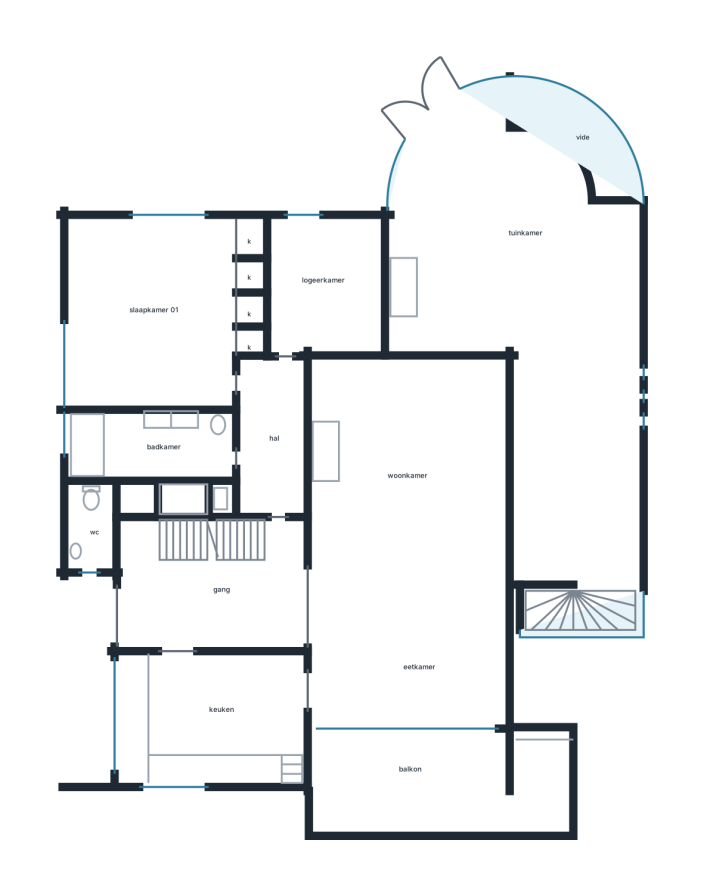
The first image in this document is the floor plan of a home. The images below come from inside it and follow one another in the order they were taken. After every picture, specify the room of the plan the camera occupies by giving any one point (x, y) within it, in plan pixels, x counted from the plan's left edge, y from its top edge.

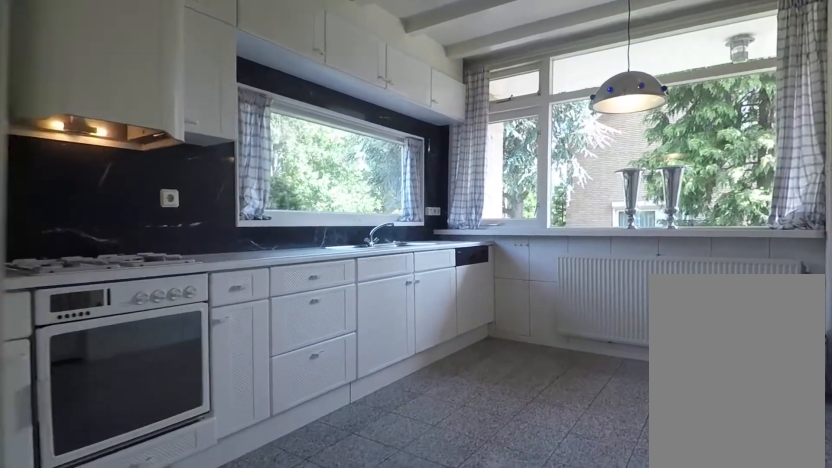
(208, 716)
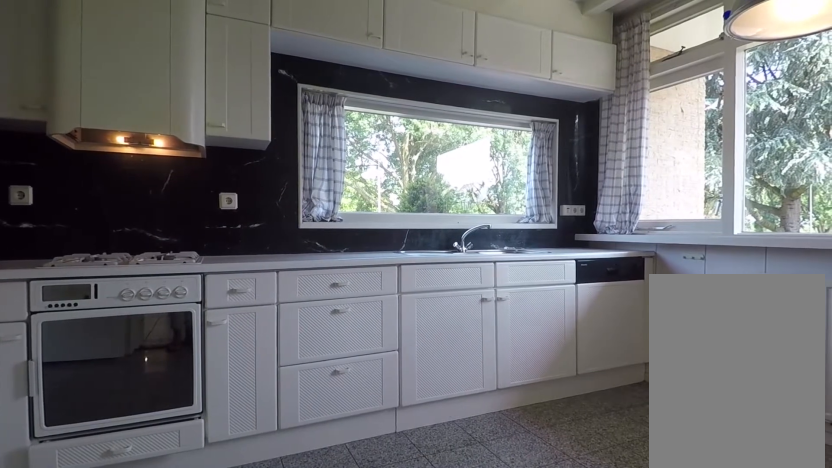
(208, 716)
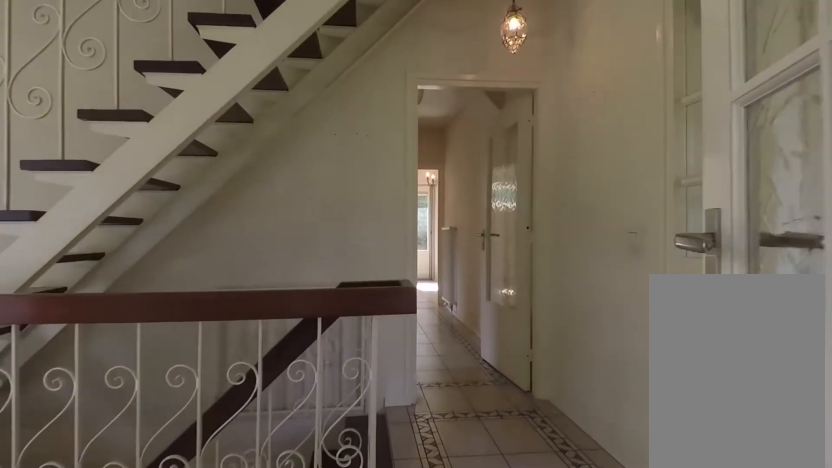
(210, 583)
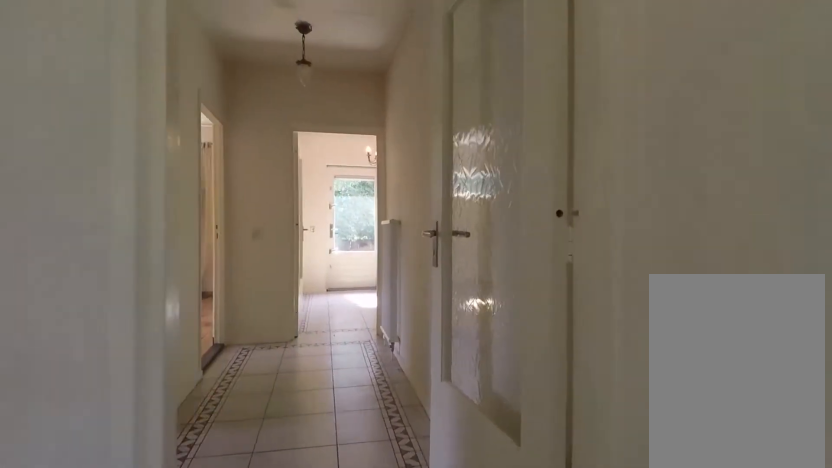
(210, 583)
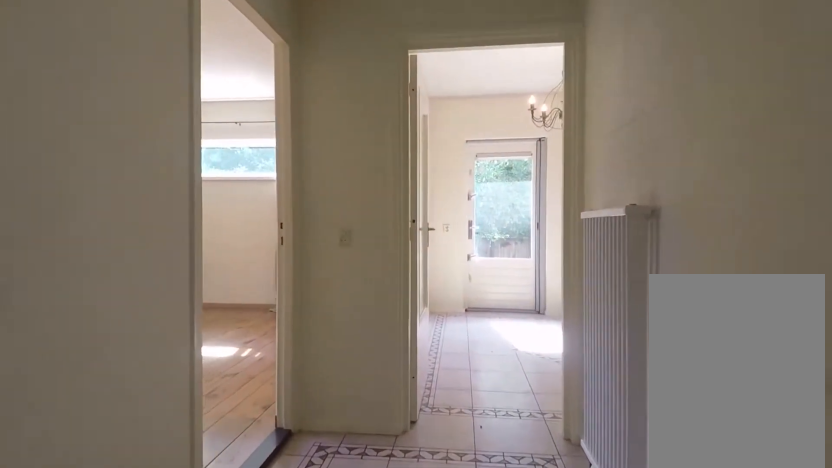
(270, 437)
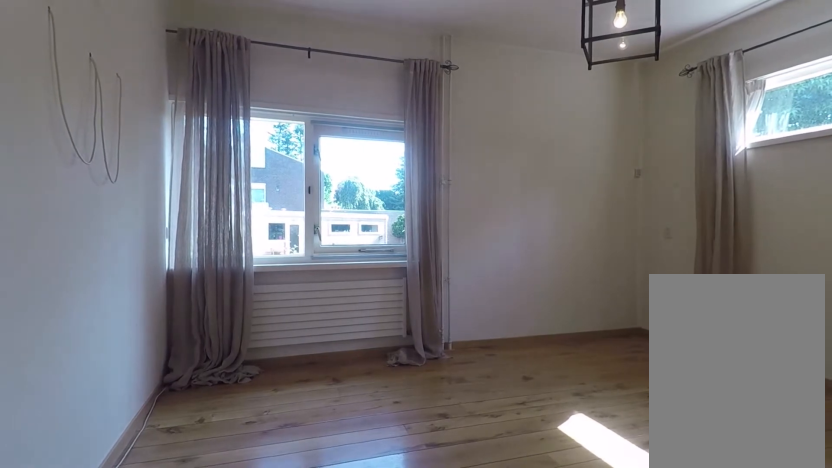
(152, 313)
